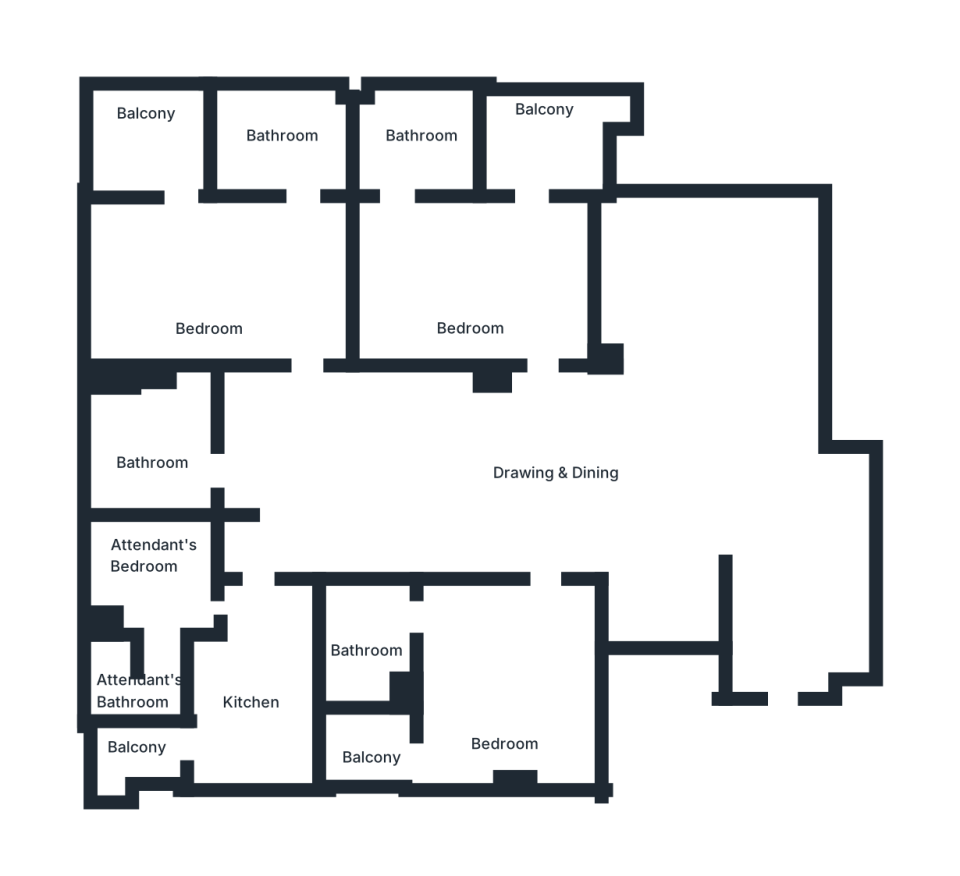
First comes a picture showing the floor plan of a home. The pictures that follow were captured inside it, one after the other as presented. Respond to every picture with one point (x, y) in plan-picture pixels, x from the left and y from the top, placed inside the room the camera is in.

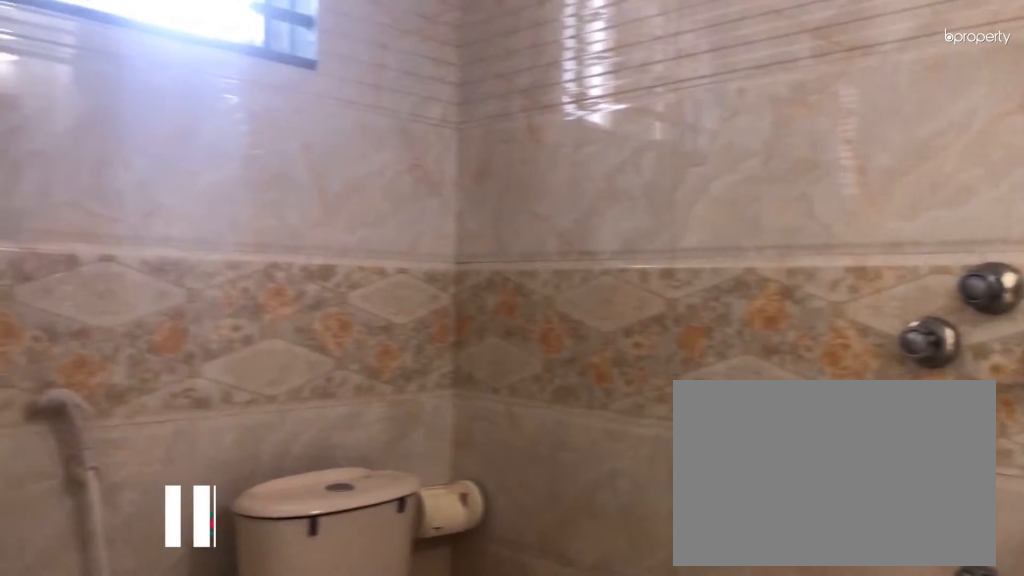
(275, 147)
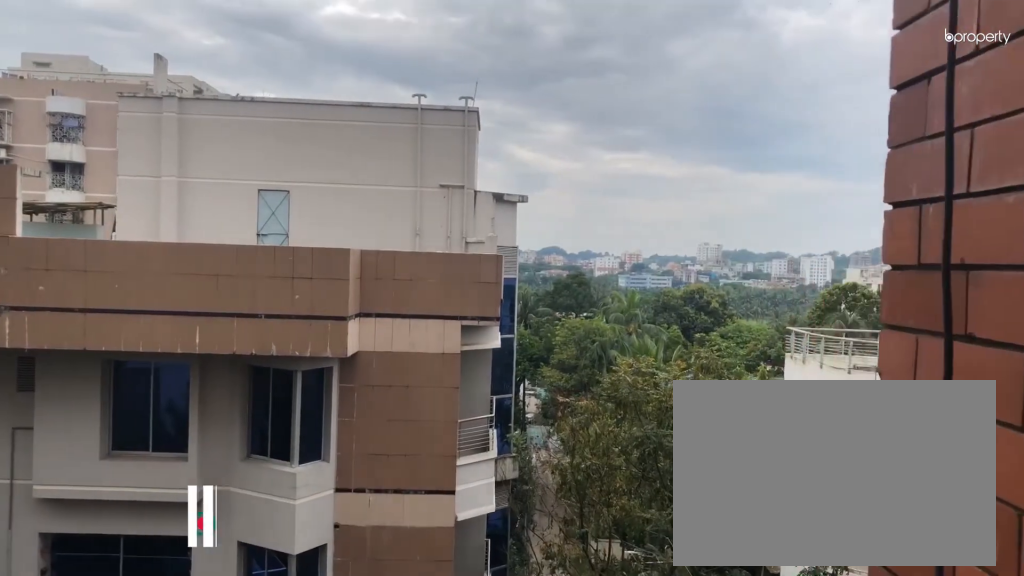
(146, 138)
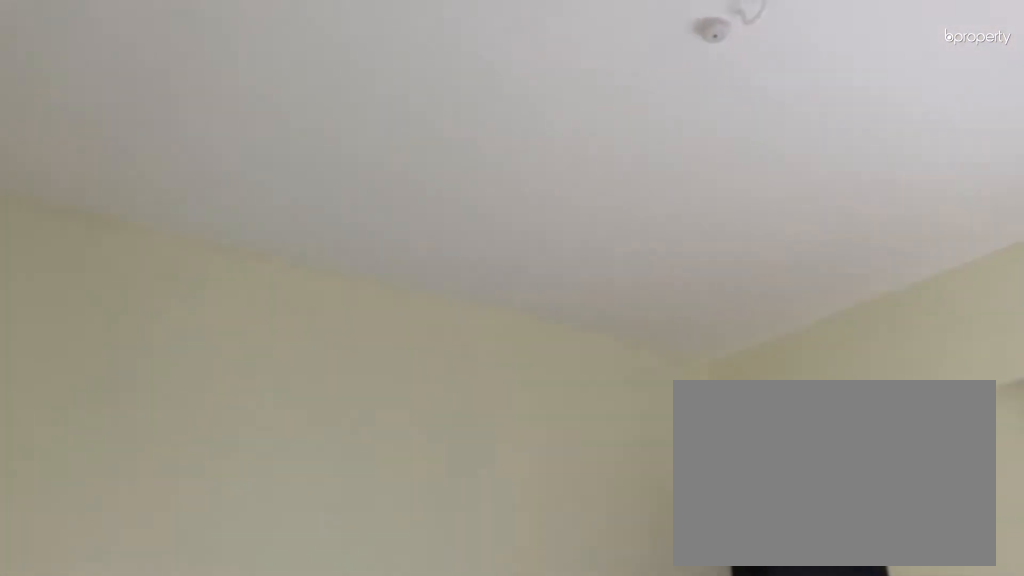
(476, 298)
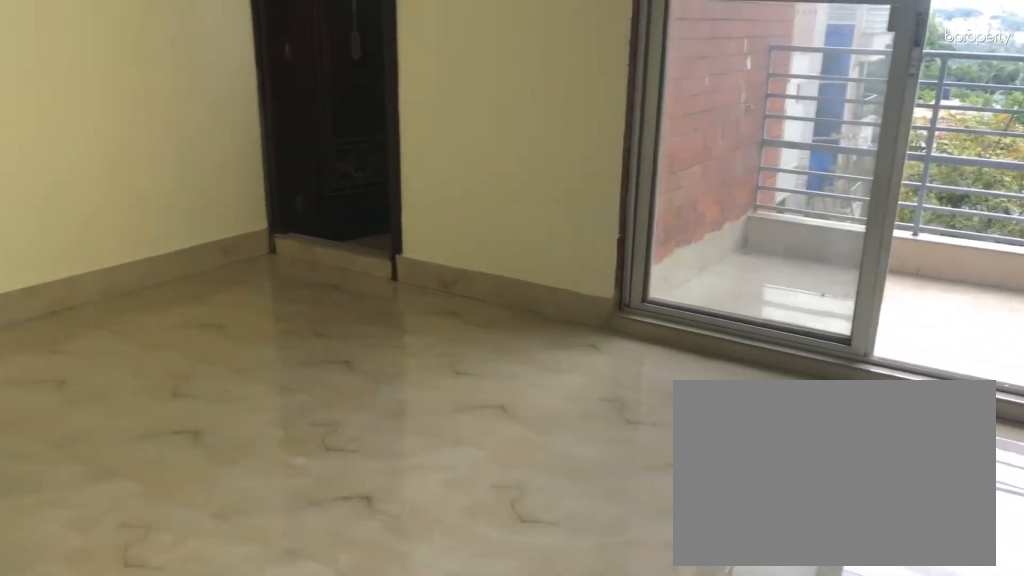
(476, 298)
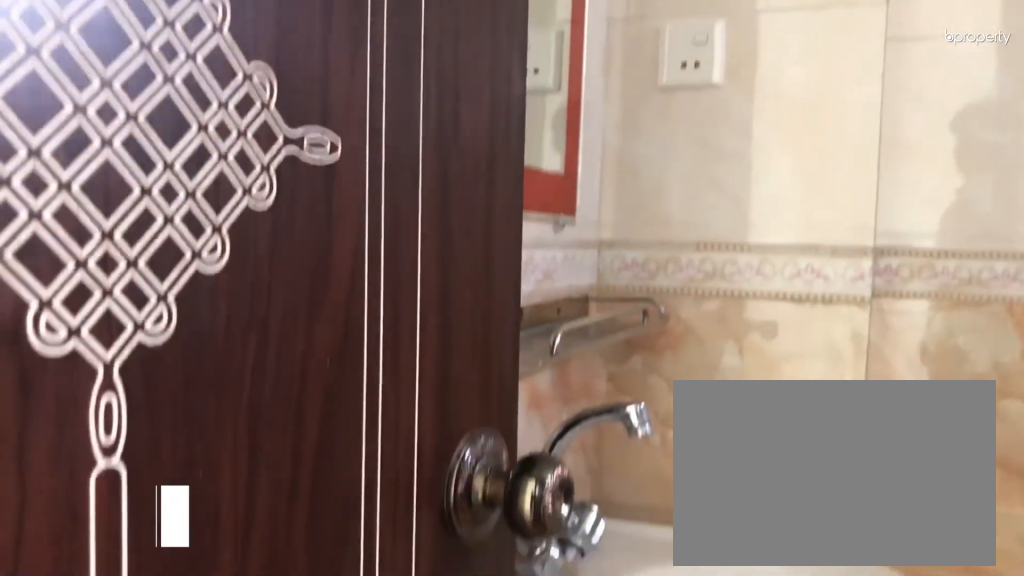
(421, 131)
